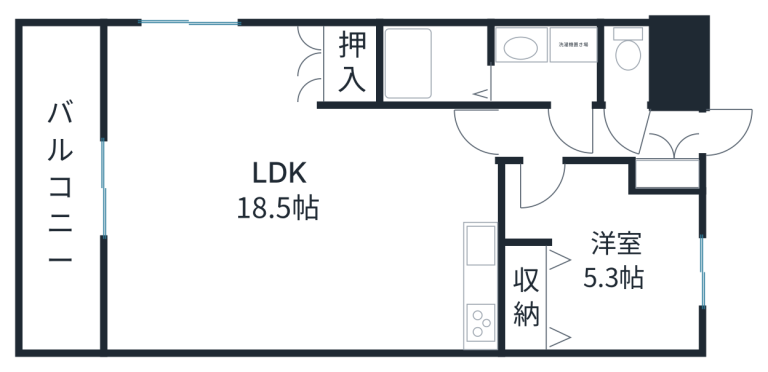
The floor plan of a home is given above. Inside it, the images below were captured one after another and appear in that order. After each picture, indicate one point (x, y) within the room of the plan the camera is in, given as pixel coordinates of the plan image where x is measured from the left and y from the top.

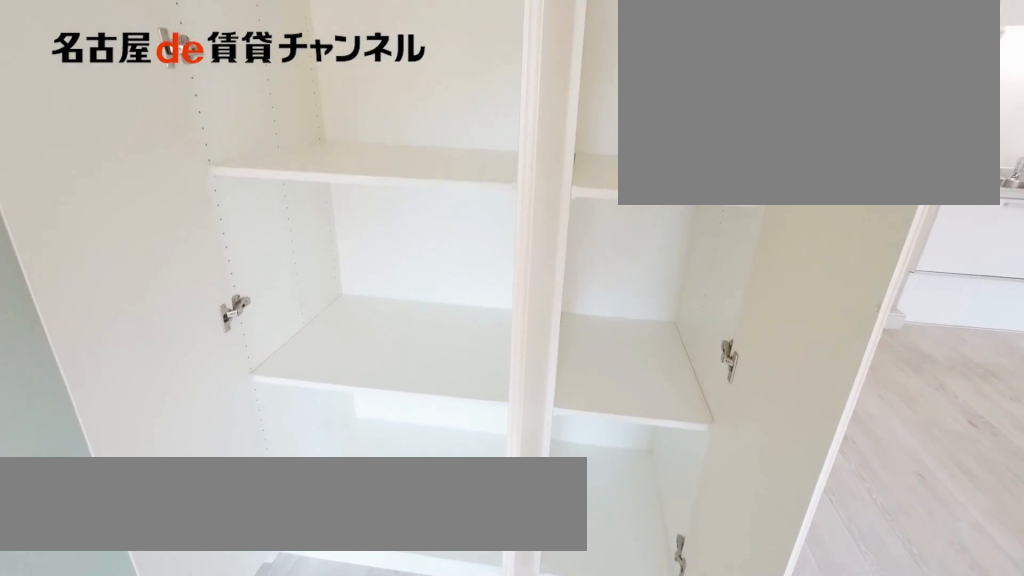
(347, 65)
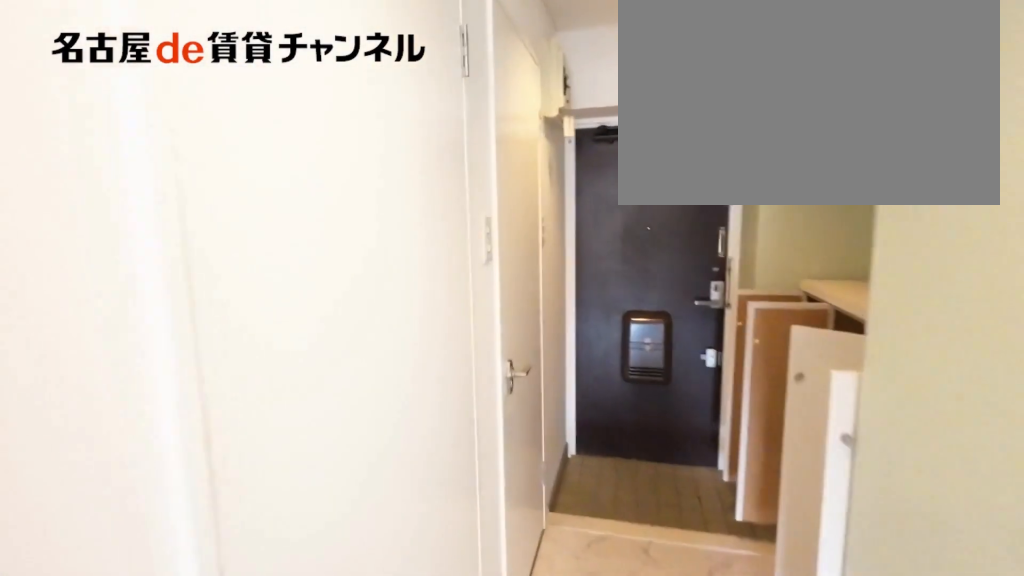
(570, 132)
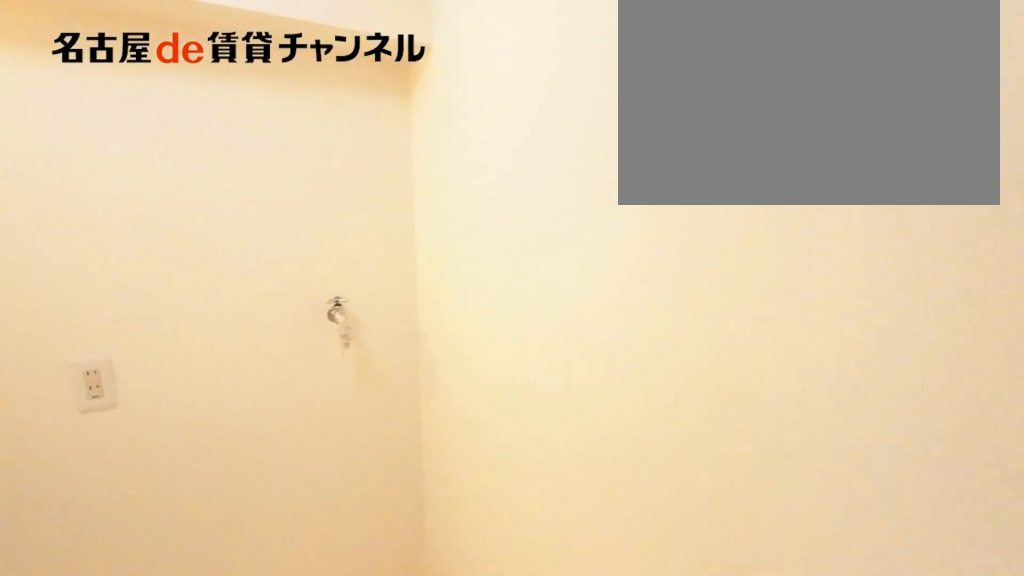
(546, 62)
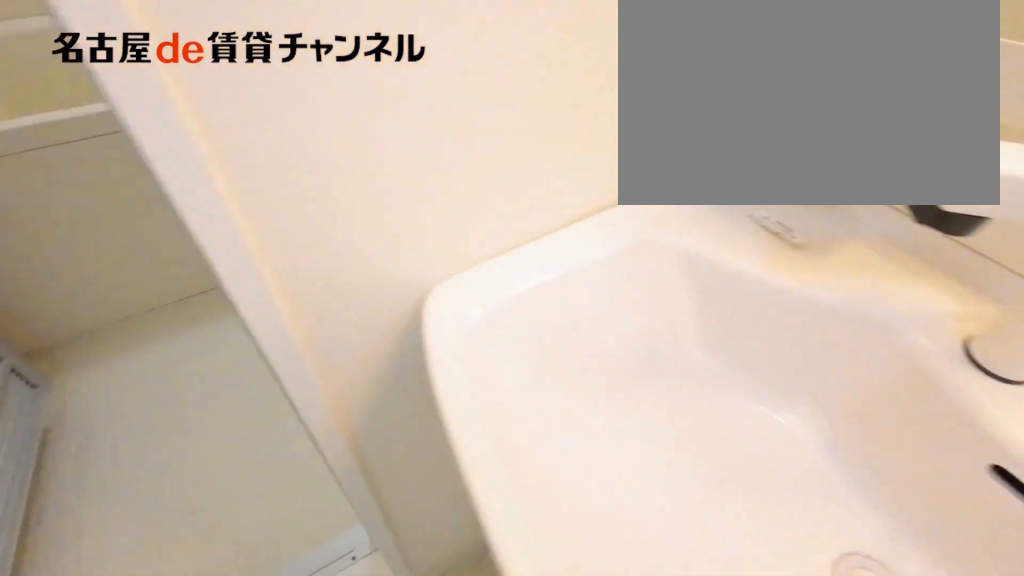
(546, 62)
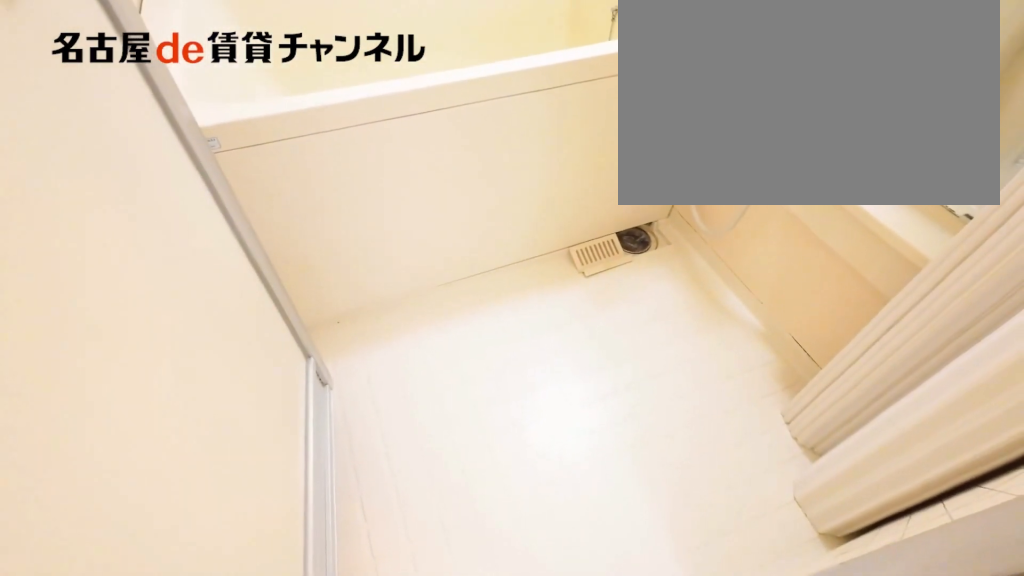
(436, 65)
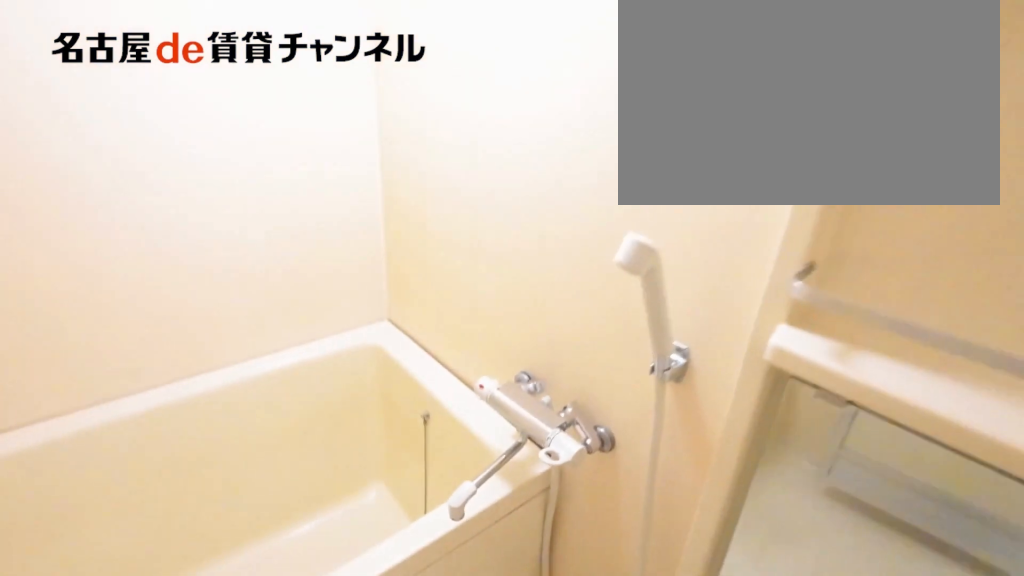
(436, 65)
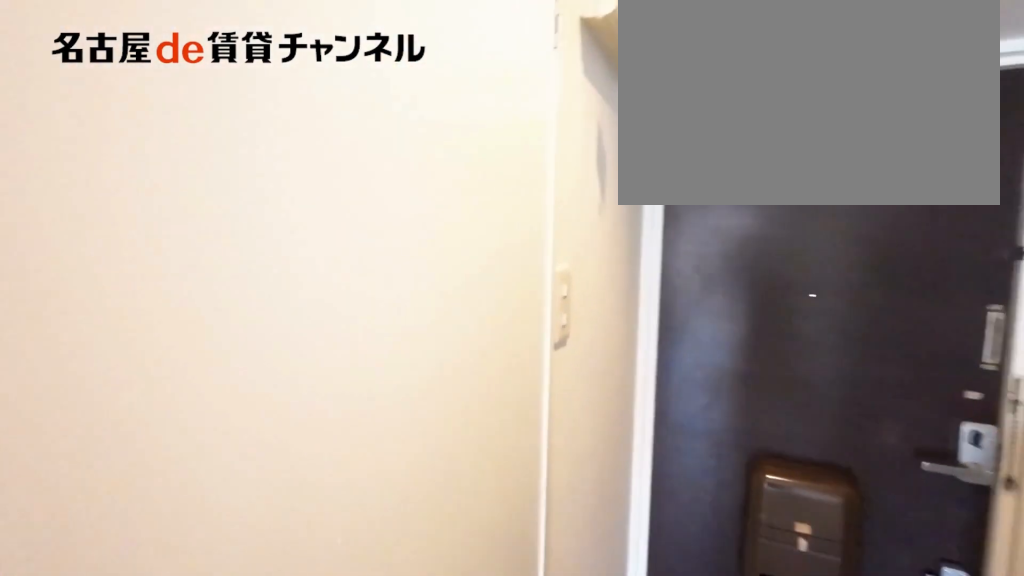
(576, 132)
